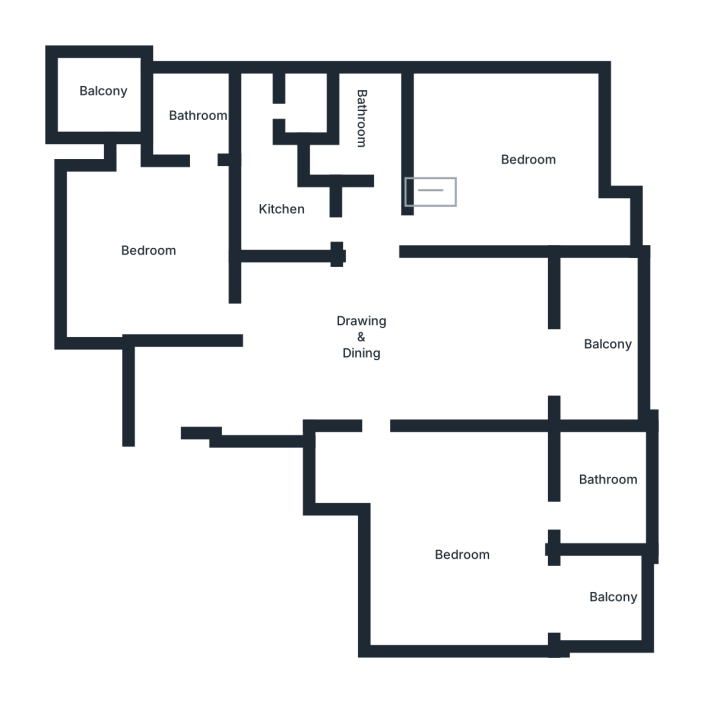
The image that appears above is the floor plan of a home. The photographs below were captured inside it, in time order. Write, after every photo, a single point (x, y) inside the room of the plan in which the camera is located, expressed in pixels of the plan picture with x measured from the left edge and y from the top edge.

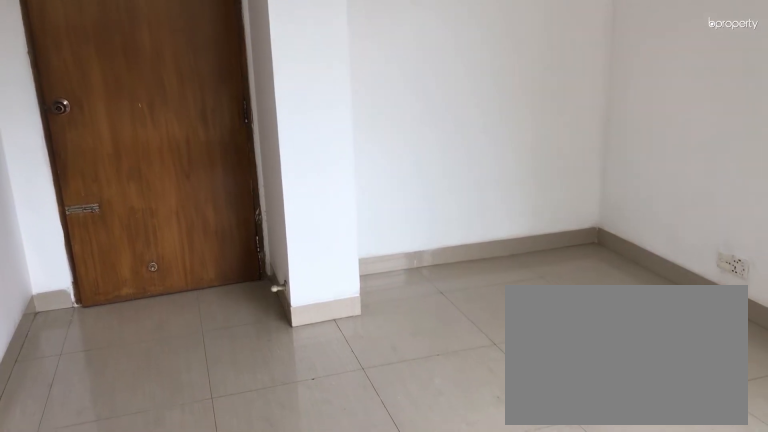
(525, 154)
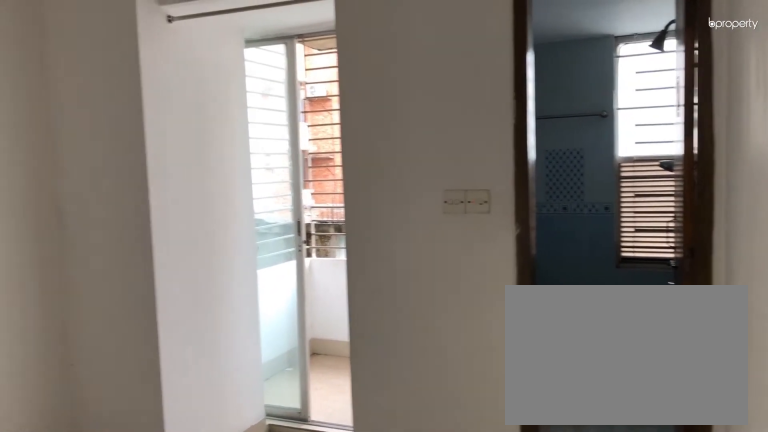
(154, 247)
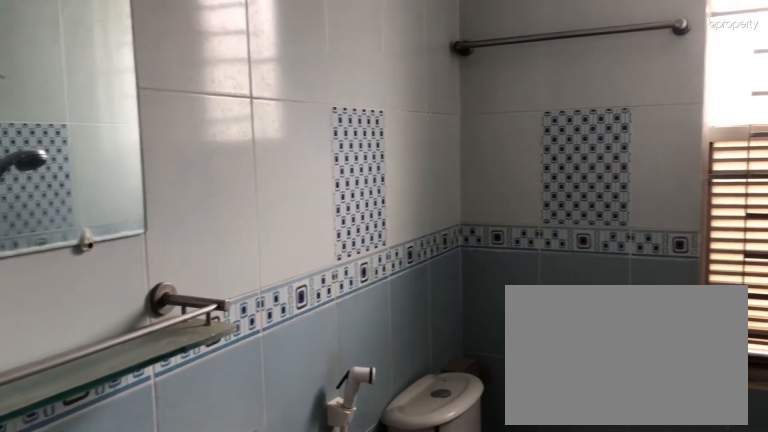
(197, 115)
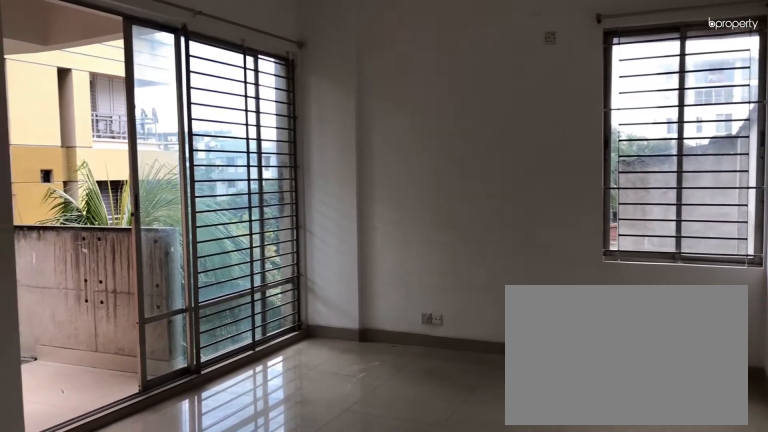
(464, 551)
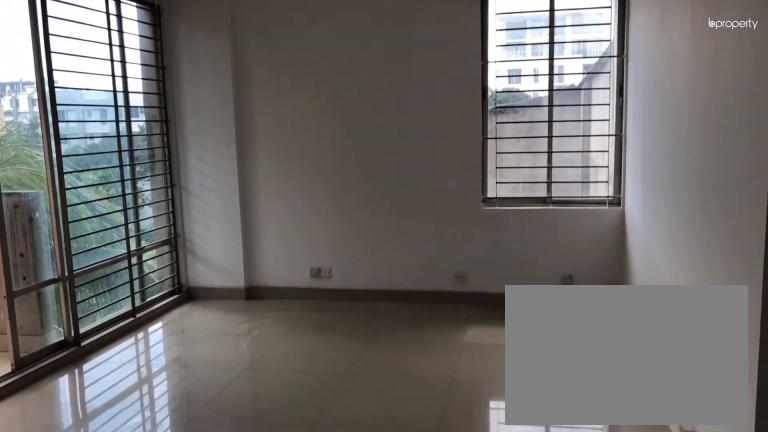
(464, 551)
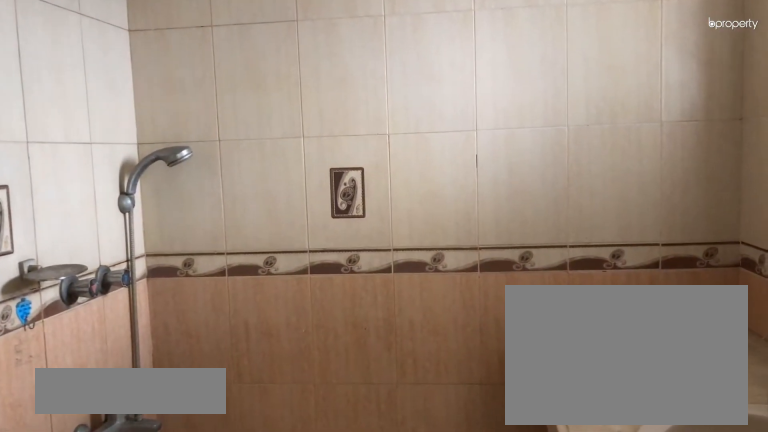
(607, 480)
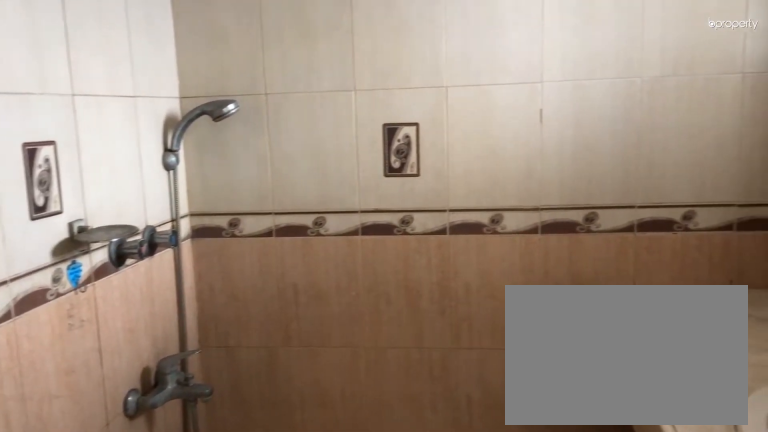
(607, 480)
